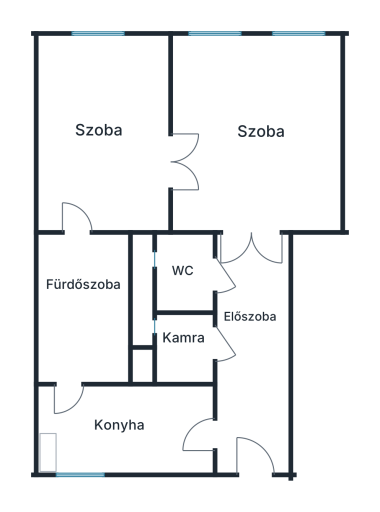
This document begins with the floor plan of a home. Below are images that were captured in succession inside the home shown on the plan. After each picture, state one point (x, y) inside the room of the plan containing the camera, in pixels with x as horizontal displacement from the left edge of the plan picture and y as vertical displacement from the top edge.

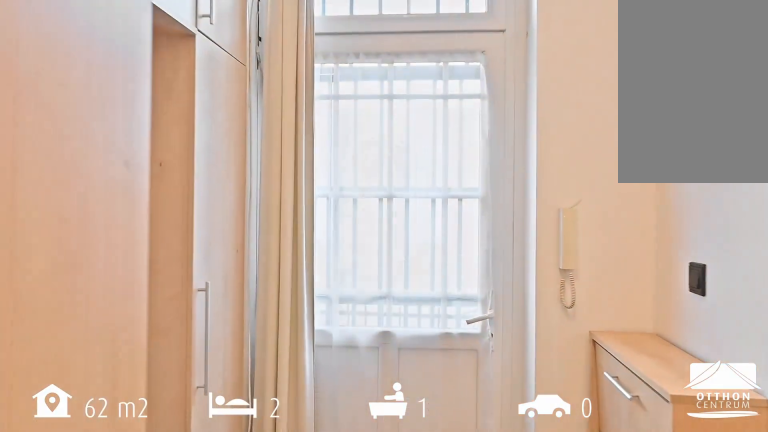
(251, 355)
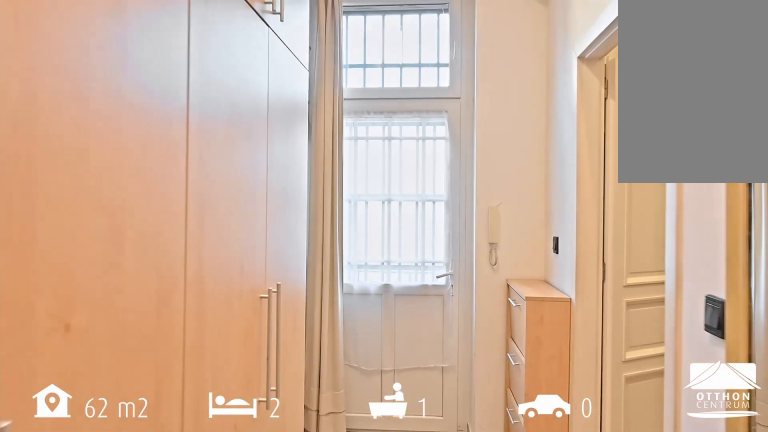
(251, 355)
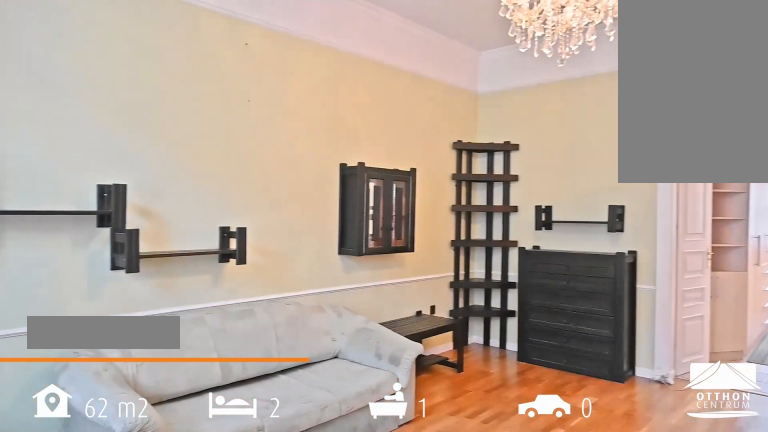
(254, 135)
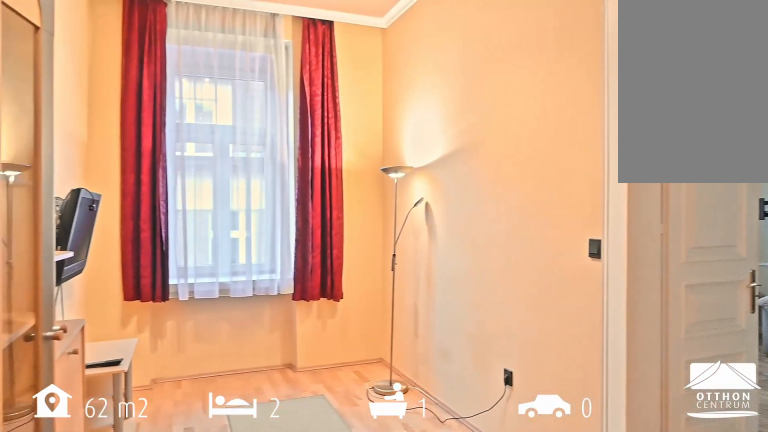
(104, 135)
